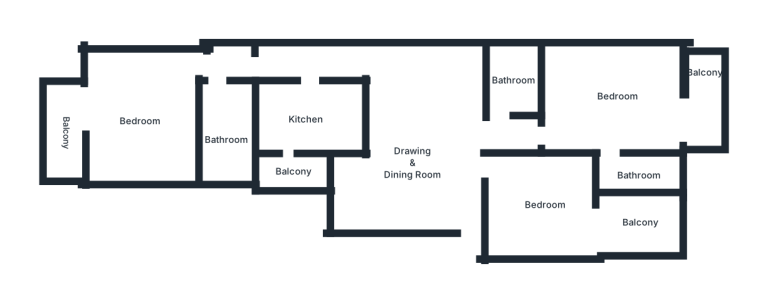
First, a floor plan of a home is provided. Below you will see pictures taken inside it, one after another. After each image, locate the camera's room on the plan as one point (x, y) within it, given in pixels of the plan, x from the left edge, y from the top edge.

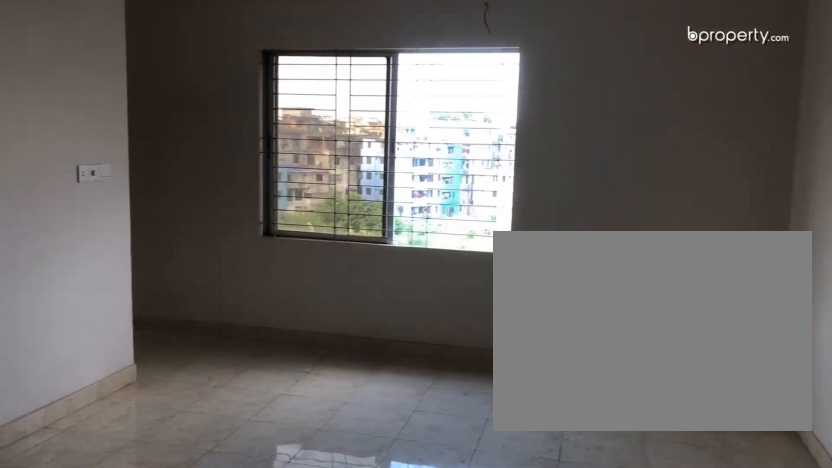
(410, 175)
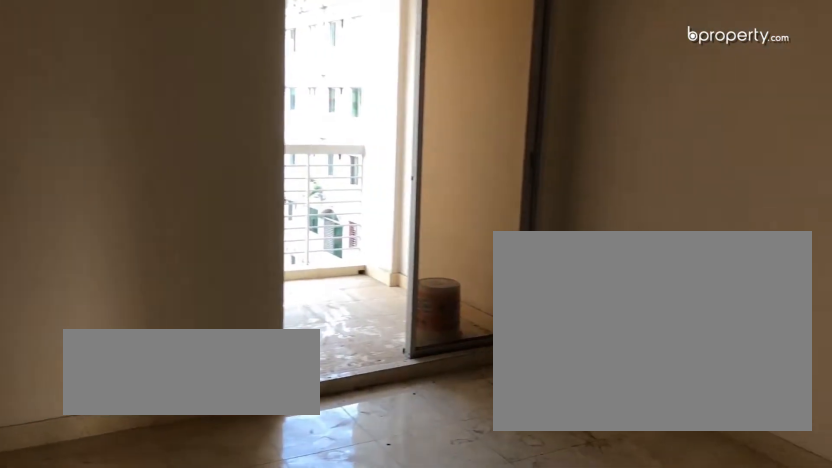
(545, 223)
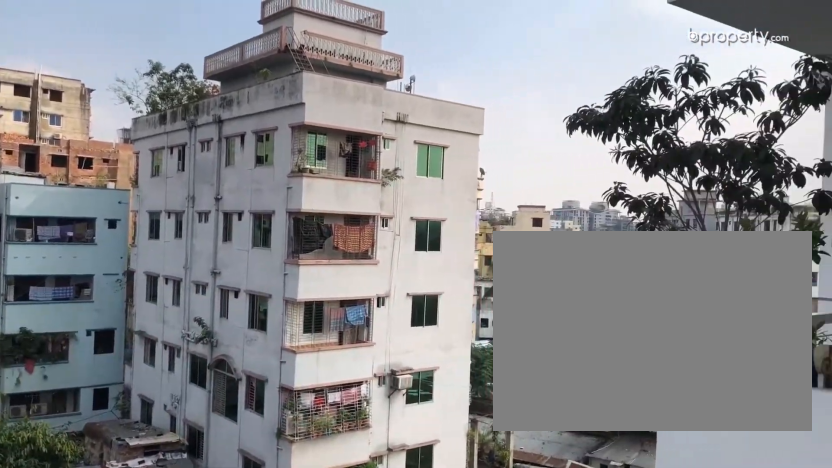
(641, 240)
